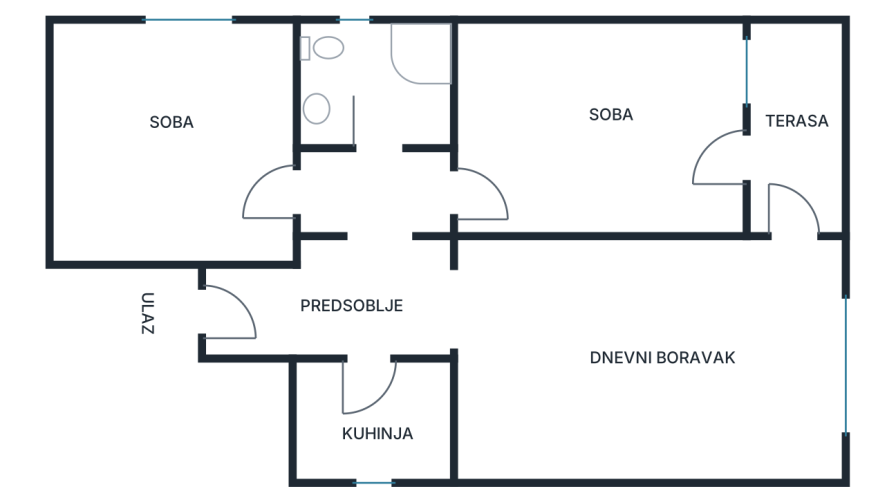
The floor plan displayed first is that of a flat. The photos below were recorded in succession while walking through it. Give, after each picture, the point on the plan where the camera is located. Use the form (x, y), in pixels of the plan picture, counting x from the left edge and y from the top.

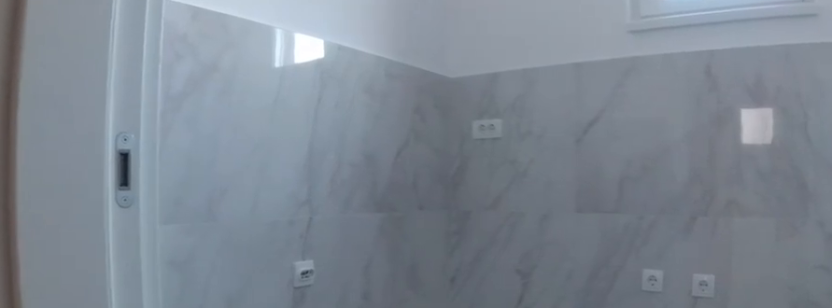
(346, 332)
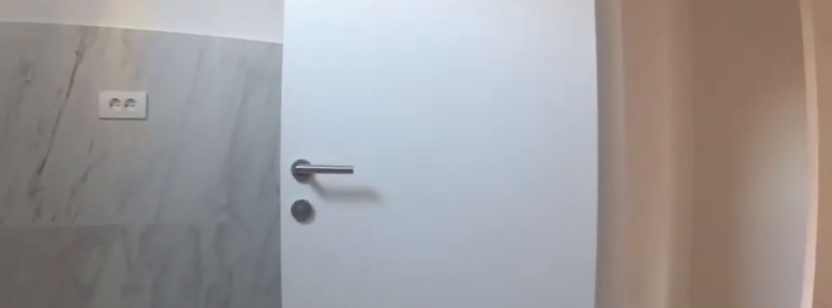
(396, 418)
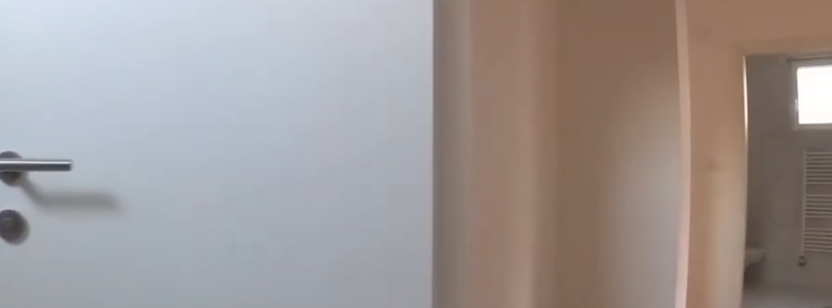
(397, 408)
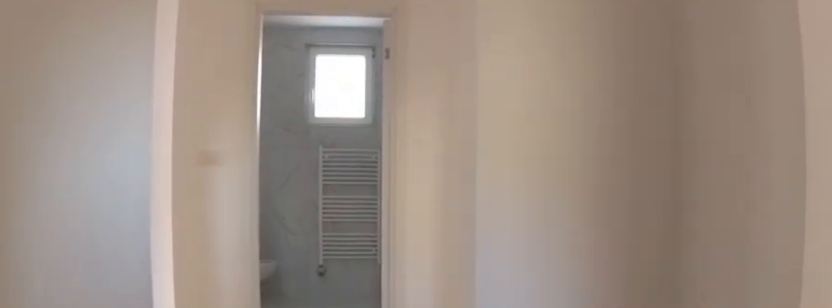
(398, 338)
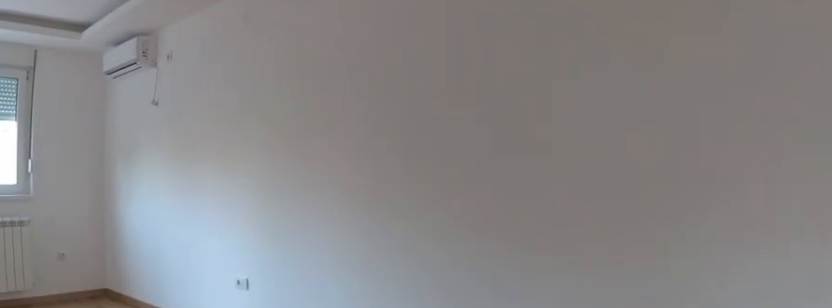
(450, 311)
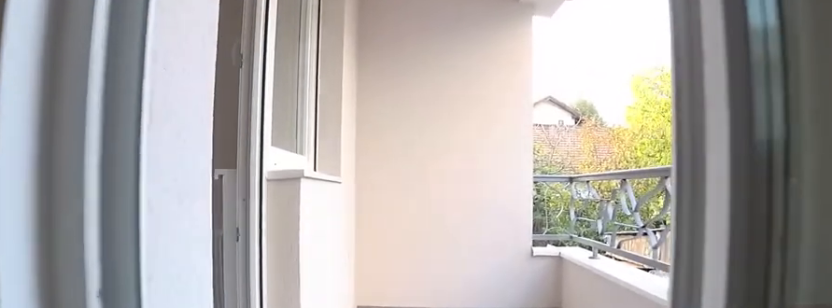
(779, 284)
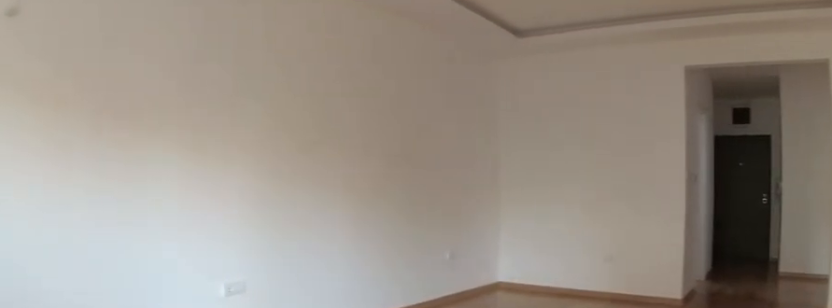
(787, 329)
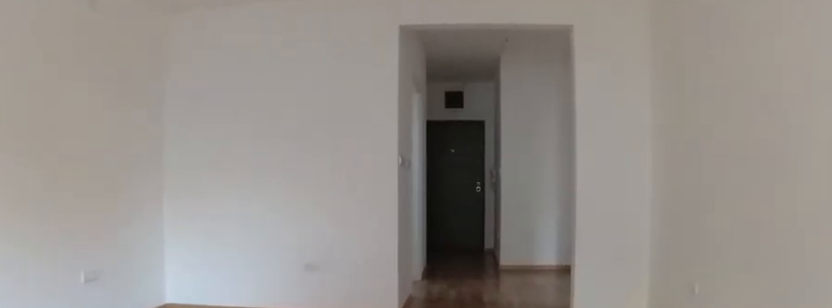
(695, 320)
